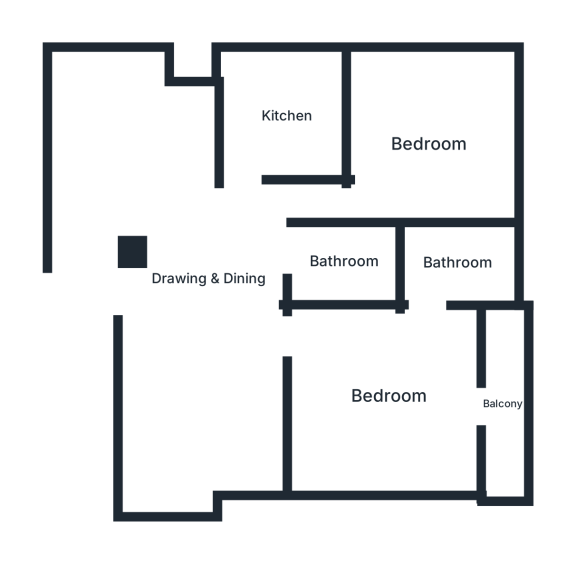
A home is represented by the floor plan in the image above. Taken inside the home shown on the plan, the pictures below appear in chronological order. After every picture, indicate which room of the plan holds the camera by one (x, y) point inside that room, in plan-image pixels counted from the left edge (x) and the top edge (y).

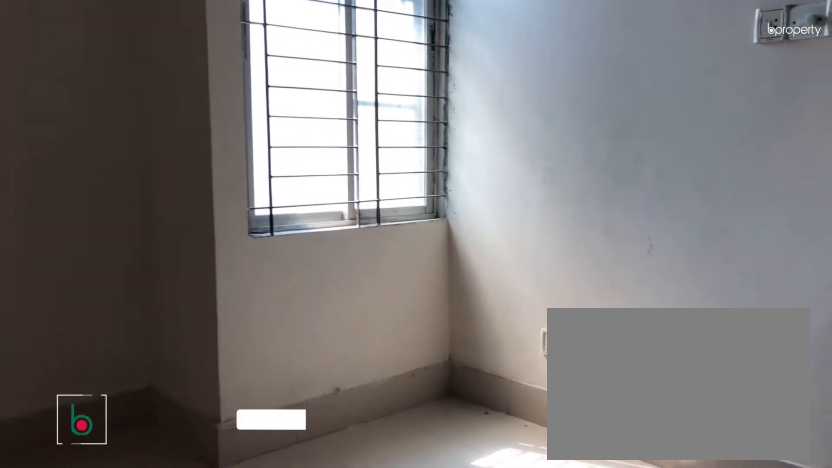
(208, 274)
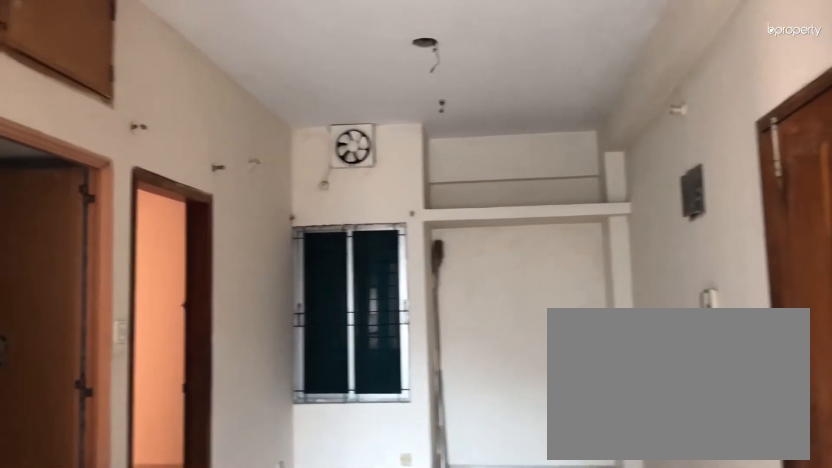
(207, 275)
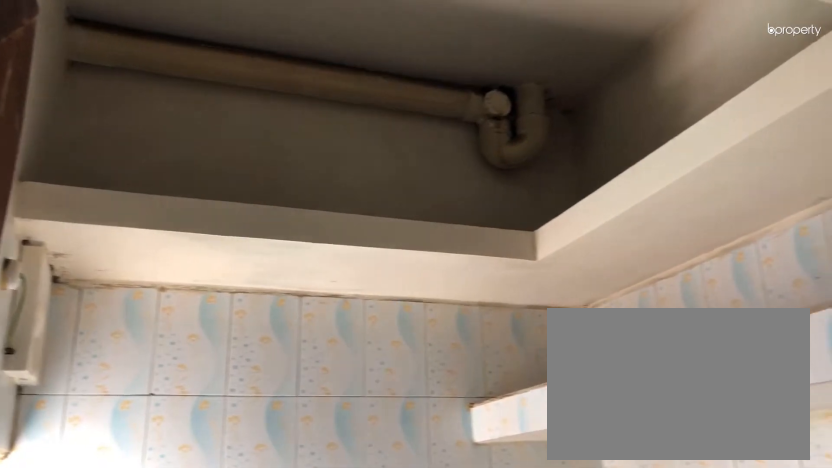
(286, 116)
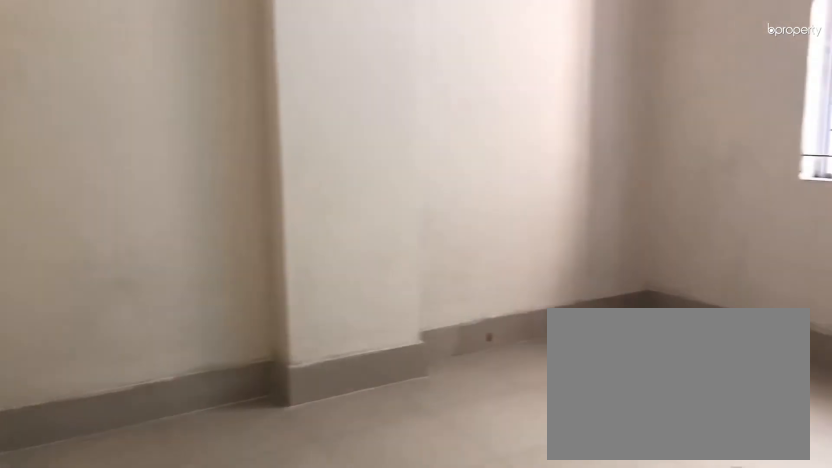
(429, 142)
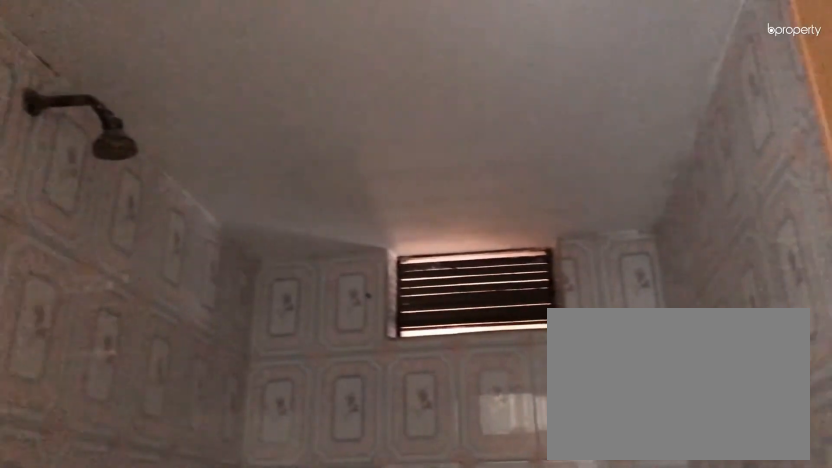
(346, 261)
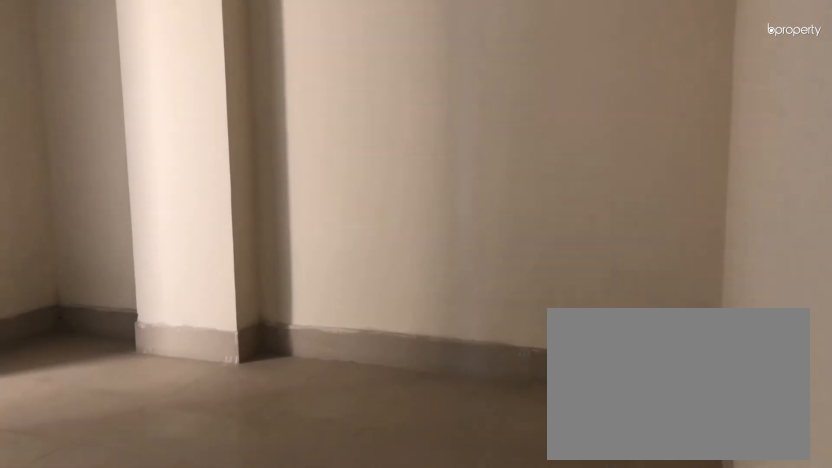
(385, 391)
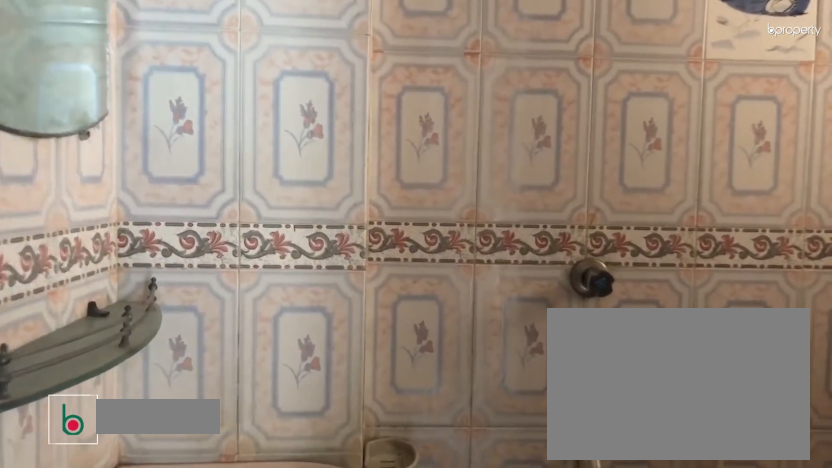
(459, 262)
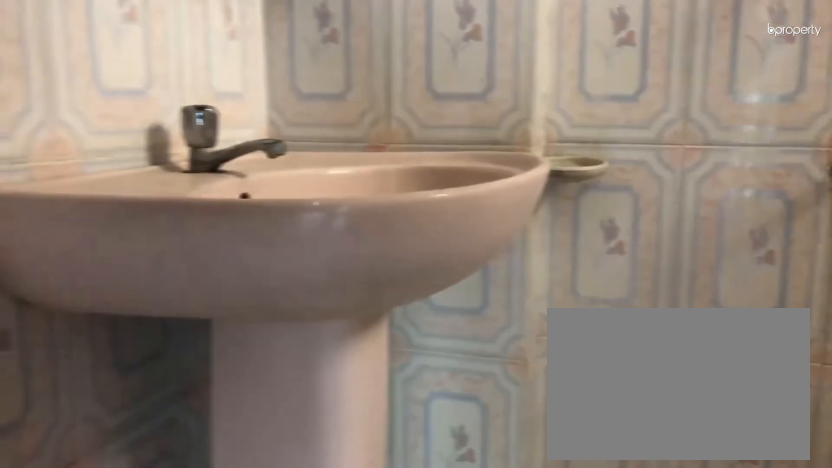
(459, 262)
